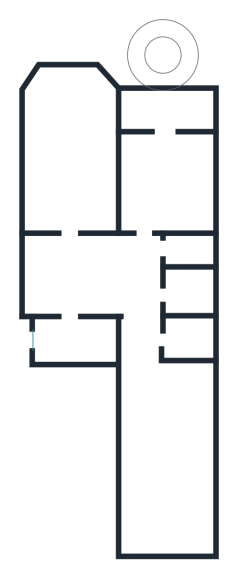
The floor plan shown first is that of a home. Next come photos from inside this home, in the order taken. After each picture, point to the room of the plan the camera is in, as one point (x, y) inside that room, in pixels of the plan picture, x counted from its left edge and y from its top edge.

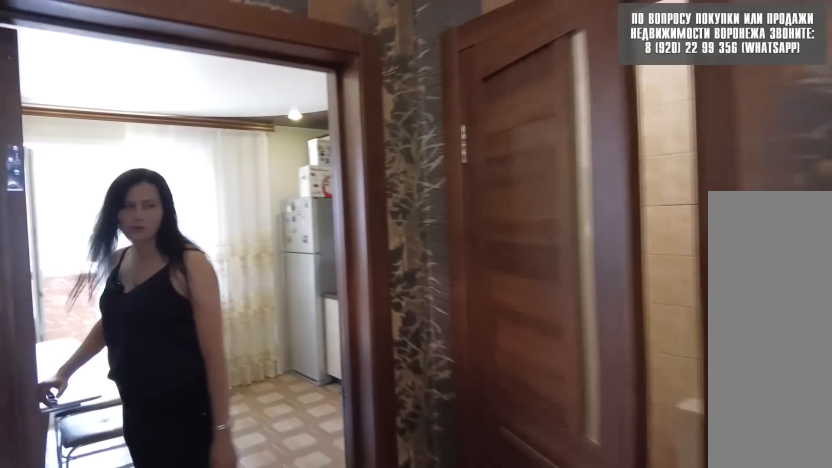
(72, 290)
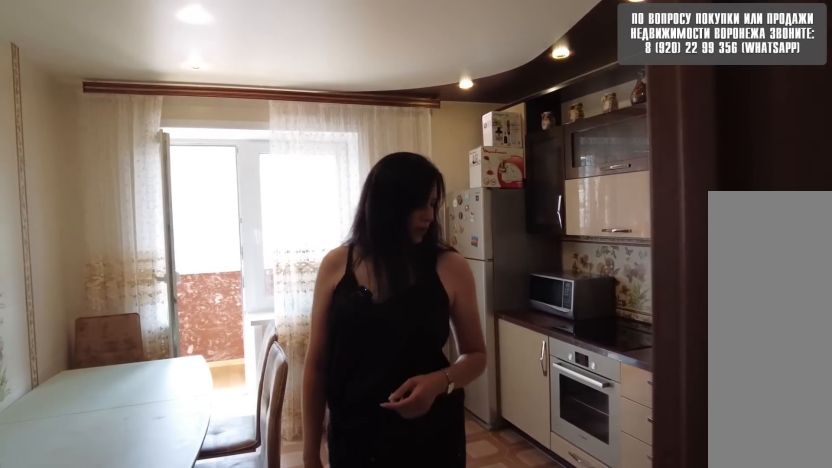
(139, 270)
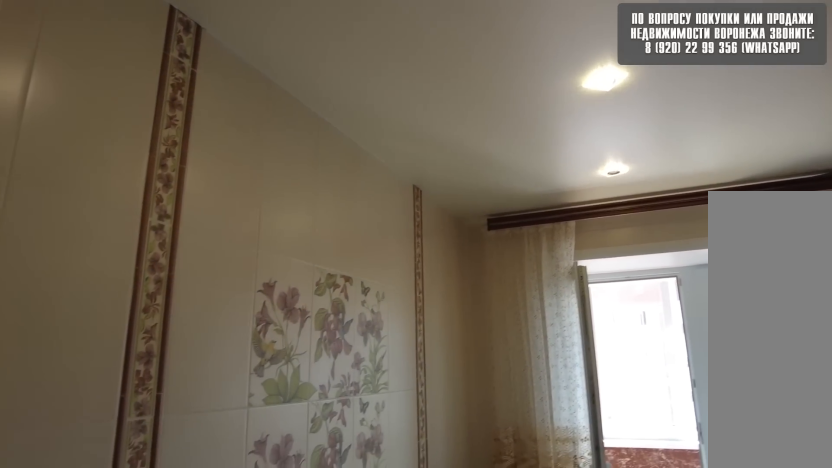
(169, 203)
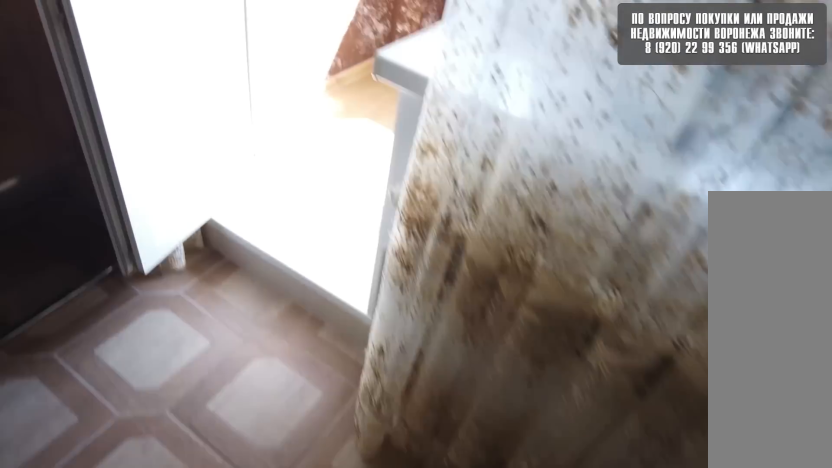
(169, 203)
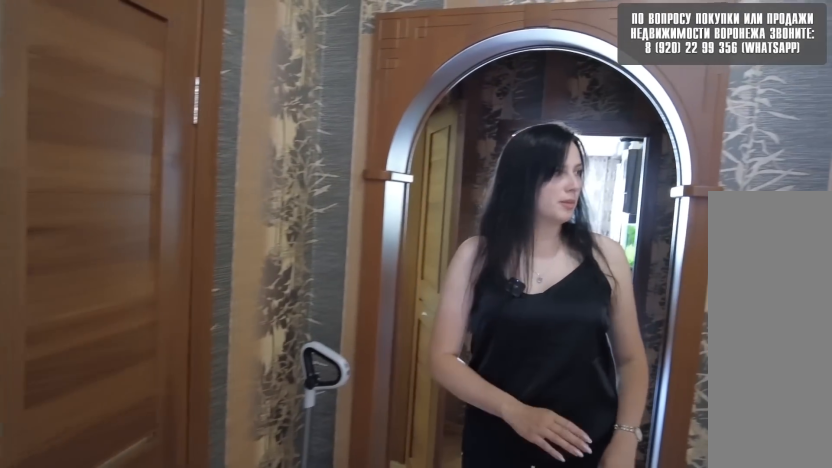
(142, 290)
